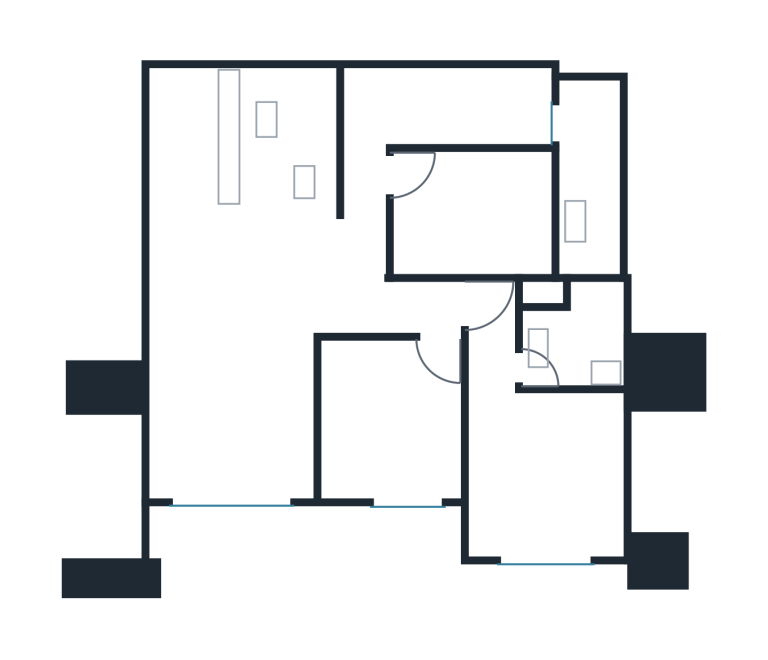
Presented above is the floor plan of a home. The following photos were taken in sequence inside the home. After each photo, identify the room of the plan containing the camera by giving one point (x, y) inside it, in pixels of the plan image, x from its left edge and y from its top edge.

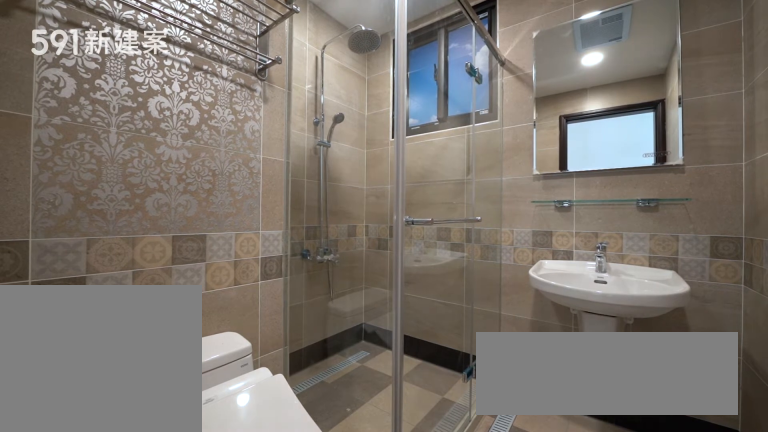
(576, 333)
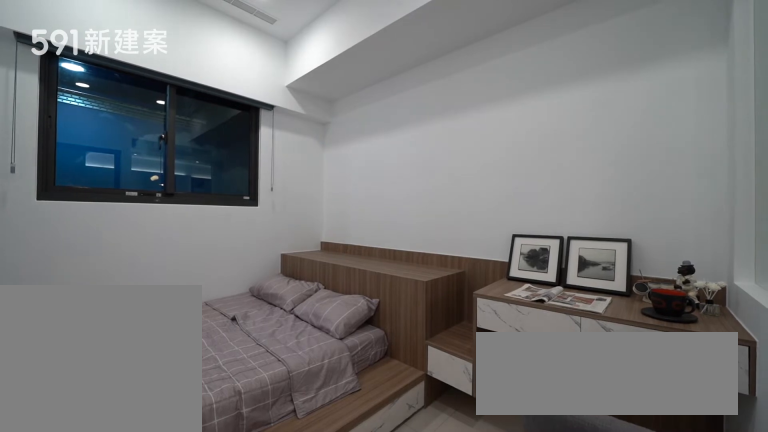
(480, 213)
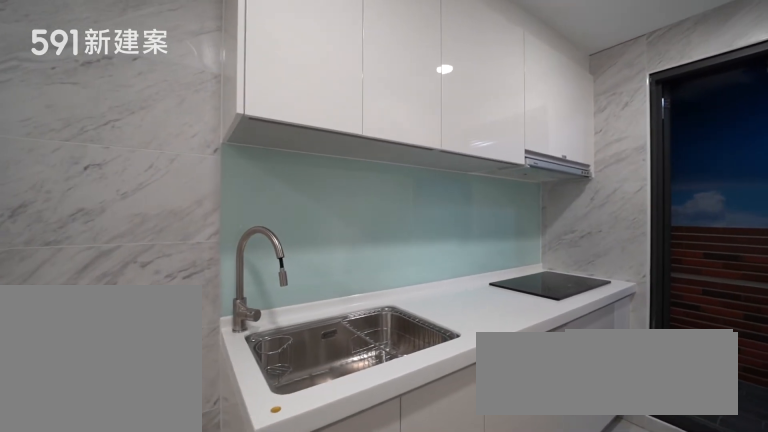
(454, 104)
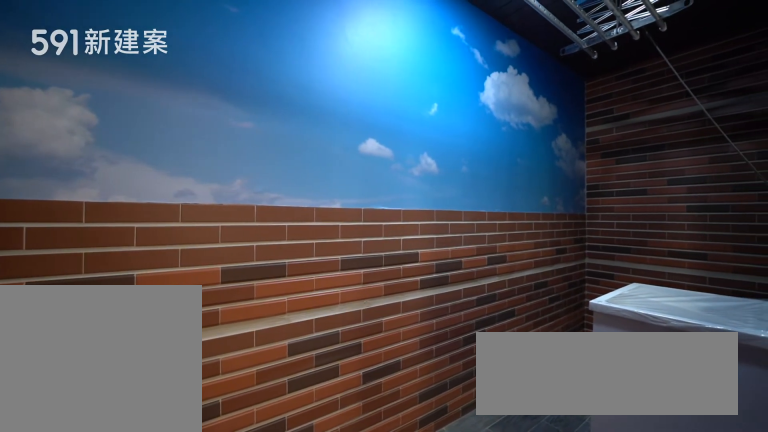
(590, 179)
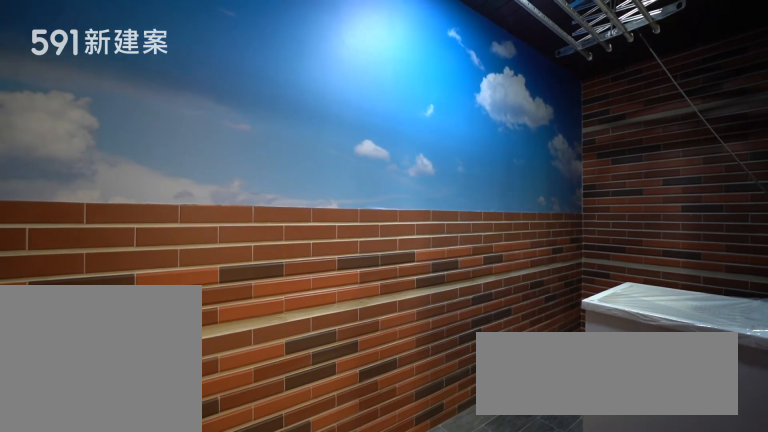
(590, 179)
